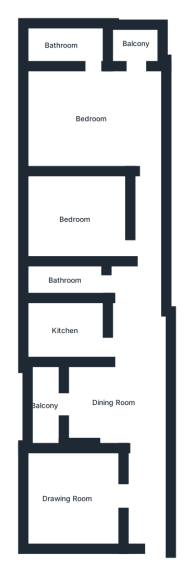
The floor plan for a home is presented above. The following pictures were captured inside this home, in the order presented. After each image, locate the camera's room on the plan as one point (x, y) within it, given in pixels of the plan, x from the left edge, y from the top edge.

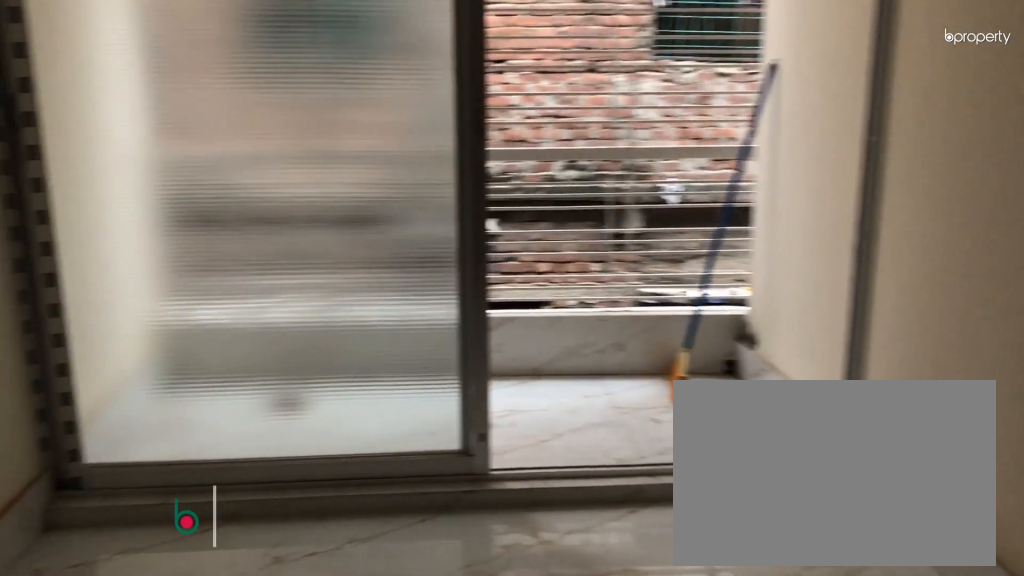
(113, 403)
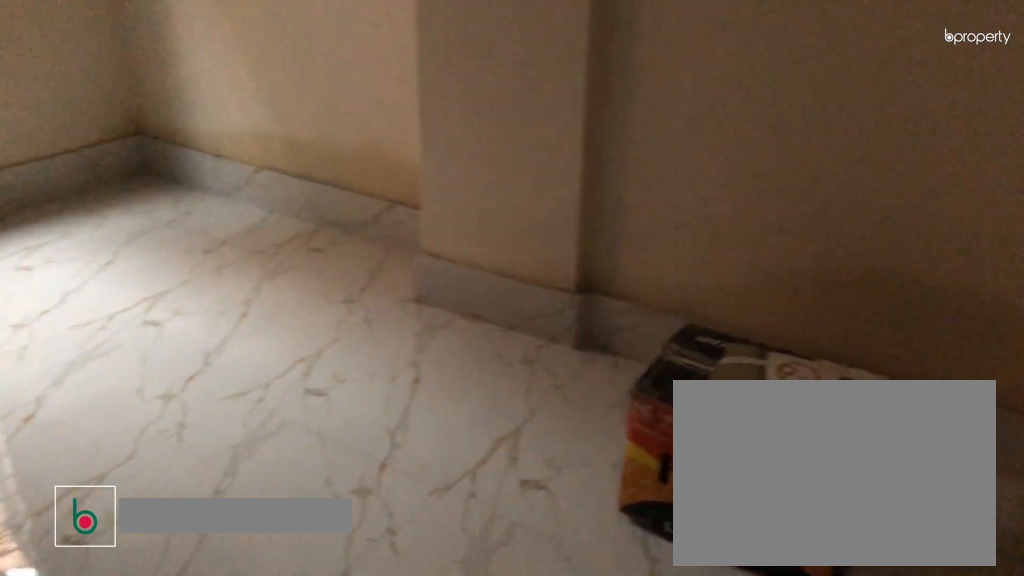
(67, 501)
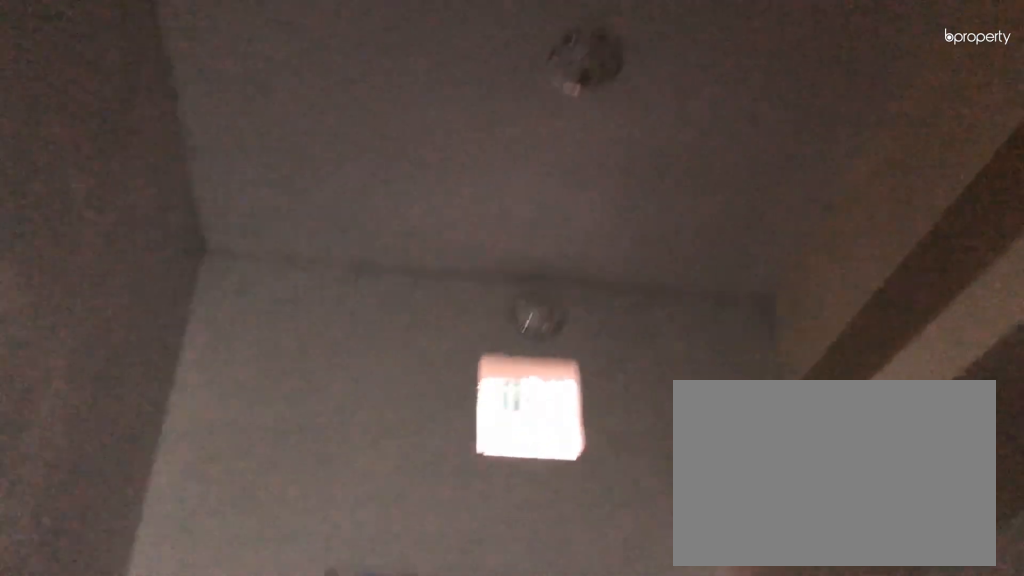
(63, 332)
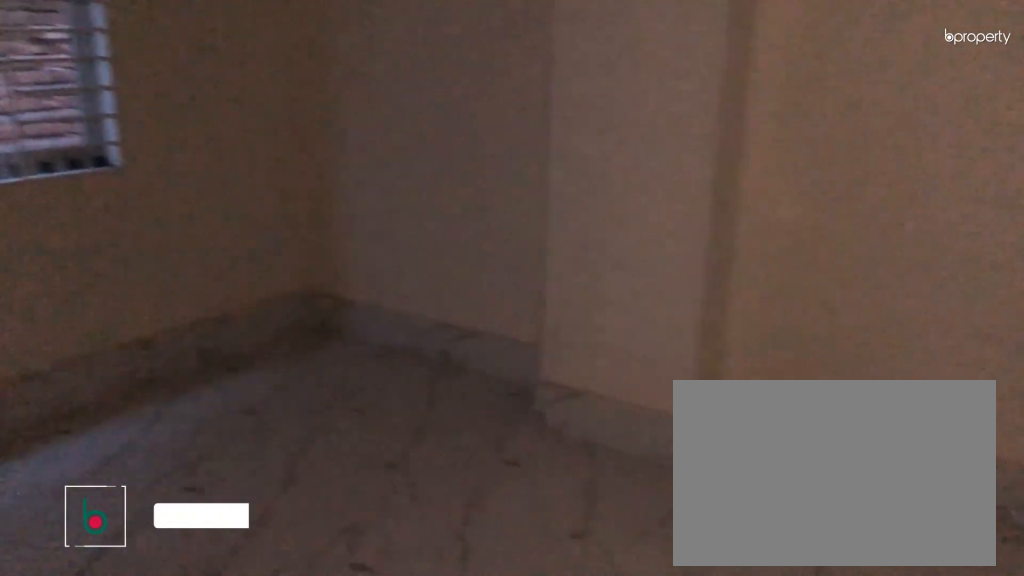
(76, 216)
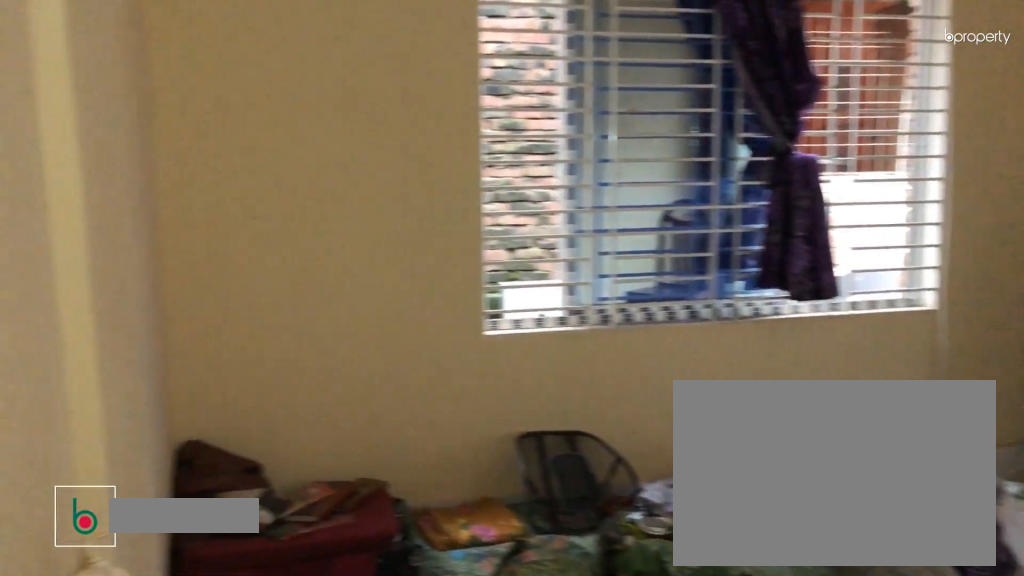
(88, 117)
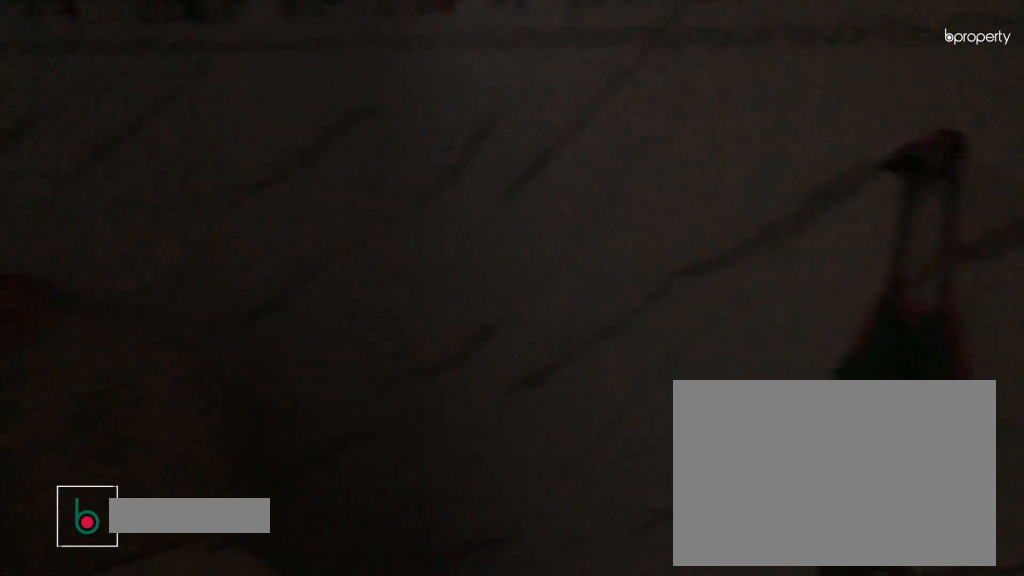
(63, 44)
